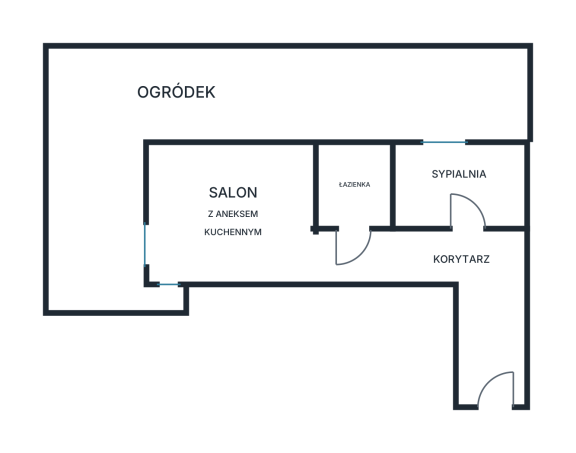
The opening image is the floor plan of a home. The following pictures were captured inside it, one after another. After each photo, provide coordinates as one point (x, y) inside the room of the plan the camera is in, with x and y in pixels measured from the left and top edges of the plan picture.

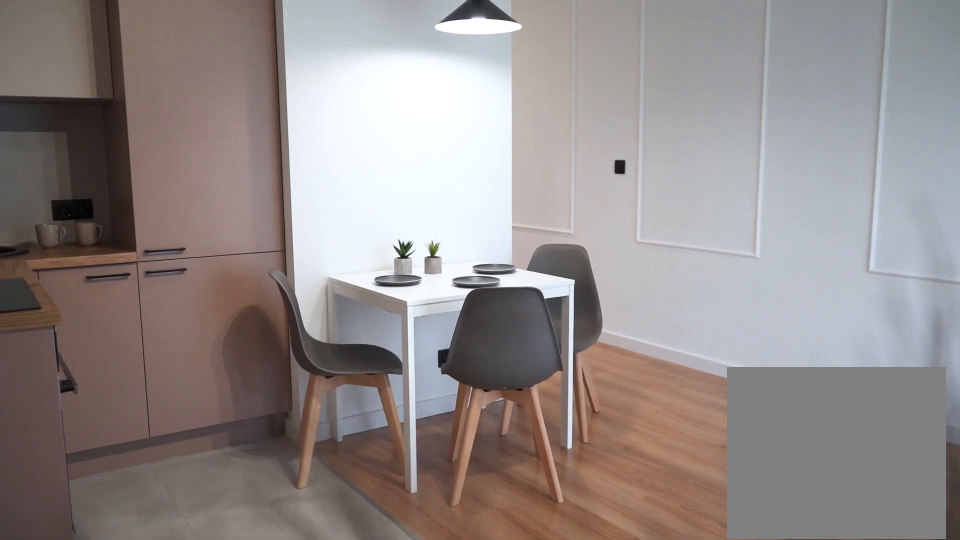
(230, 212)
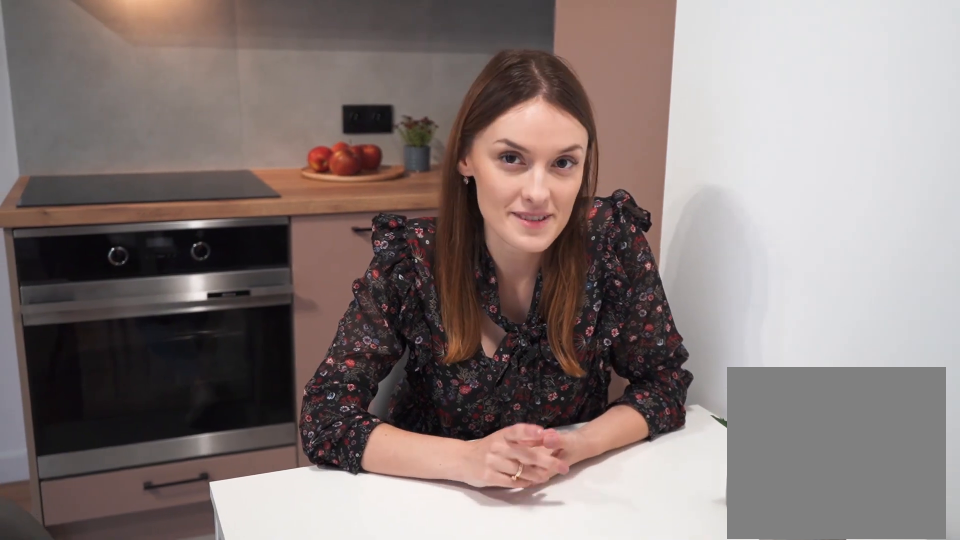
(230, 213)
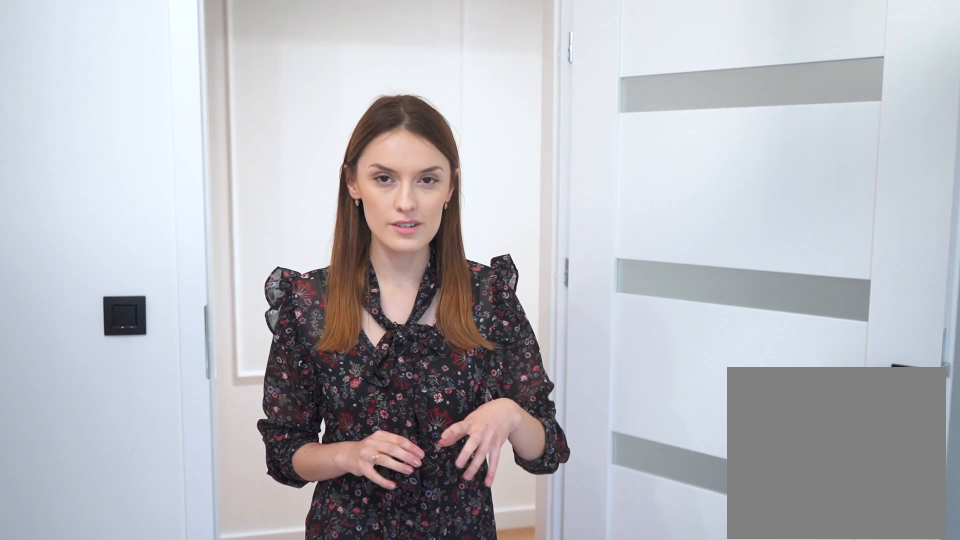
(457, 183)
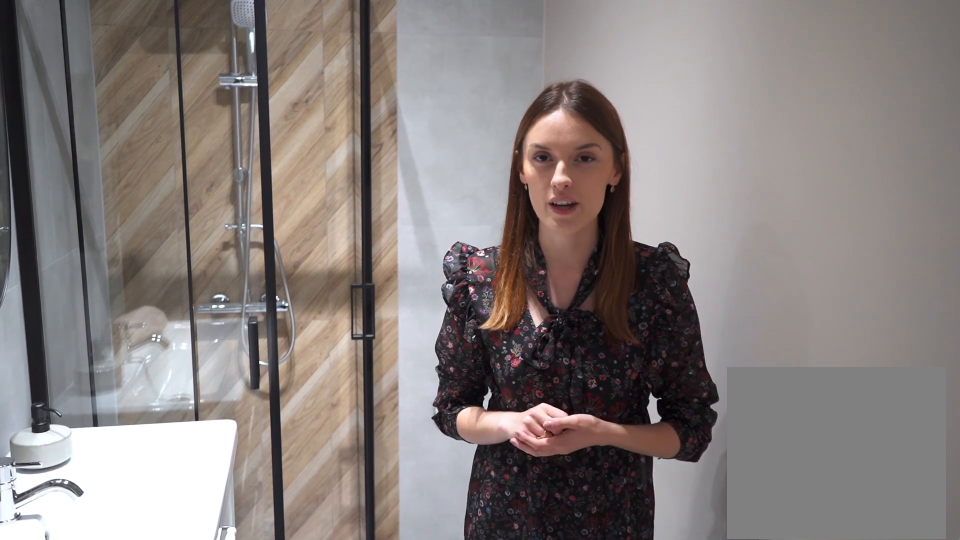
(353, 185)
